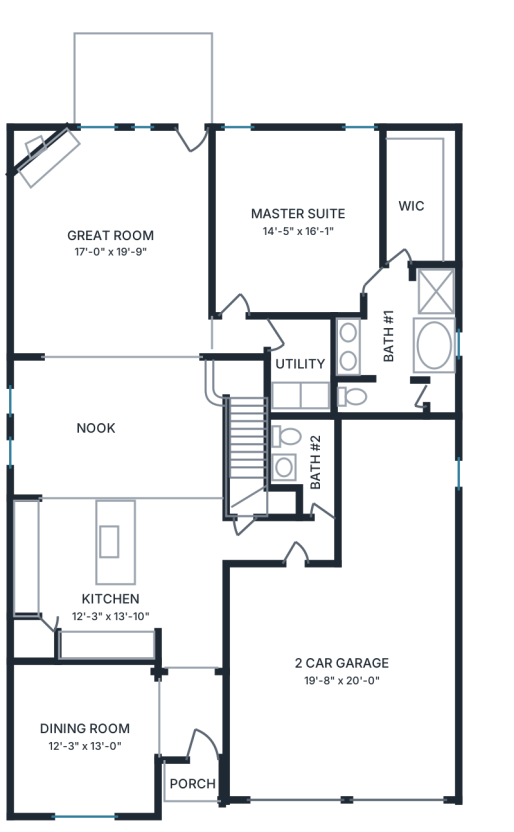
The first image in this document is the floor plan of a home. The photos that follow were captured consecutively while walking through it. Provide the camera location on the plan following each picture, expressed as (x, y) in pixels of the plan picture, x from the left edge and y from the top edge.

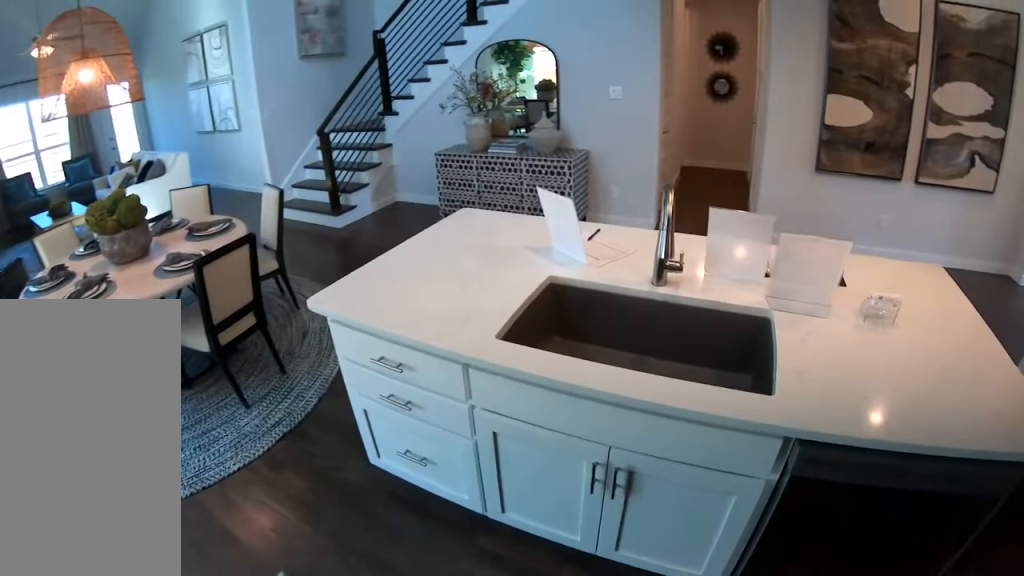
(77, 589)
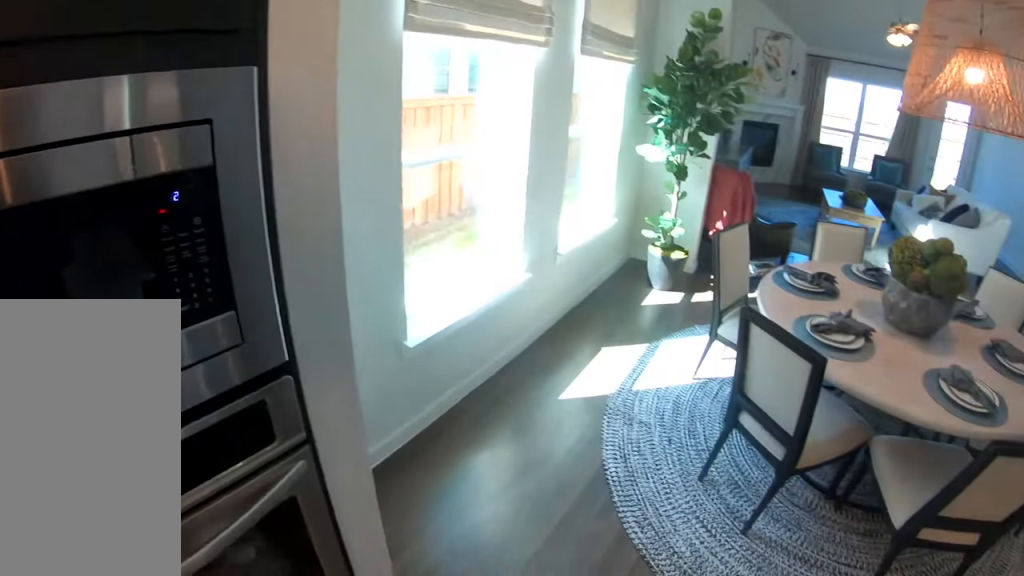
(77, 532)
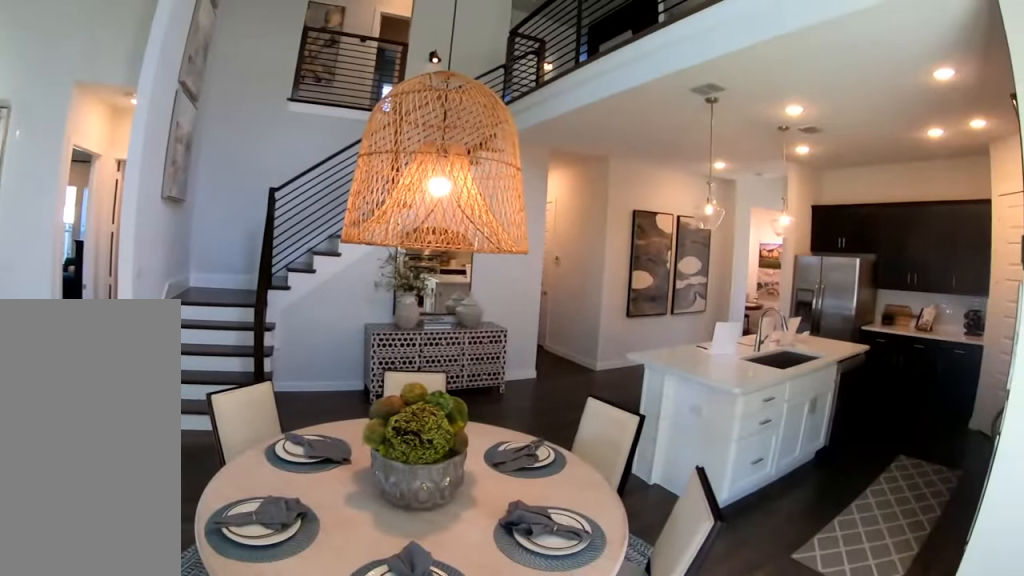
(77, 416)
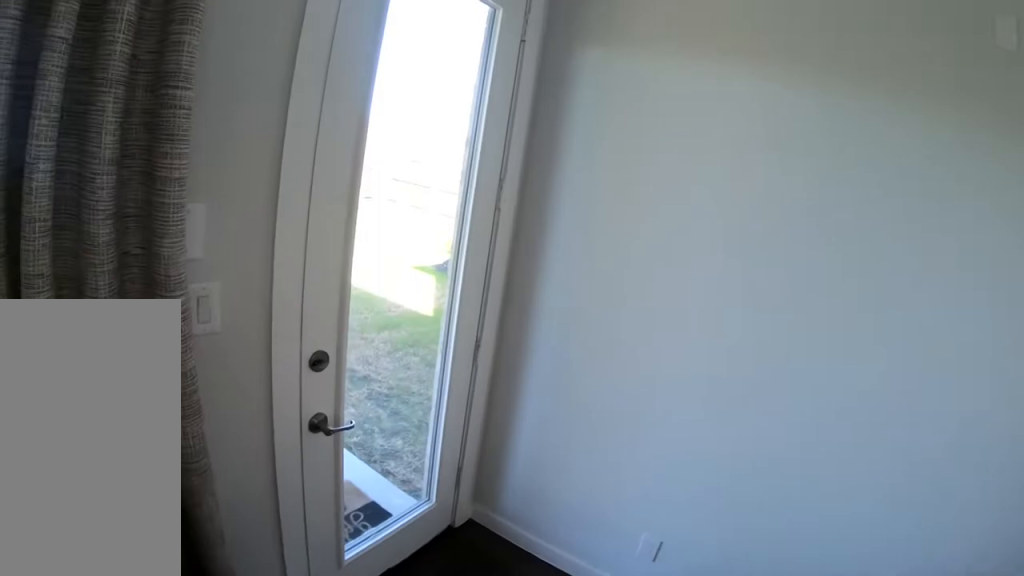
(108, 176)
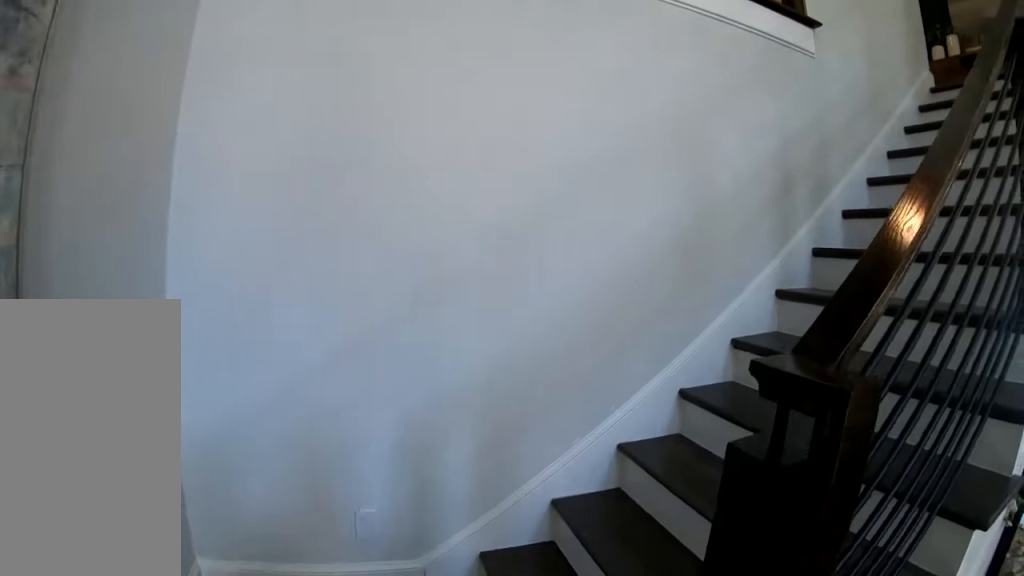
(194, 322)
